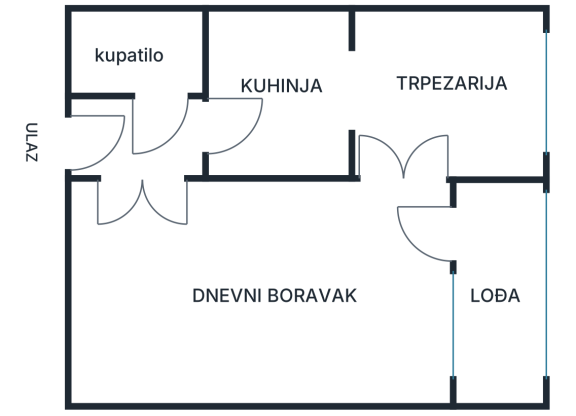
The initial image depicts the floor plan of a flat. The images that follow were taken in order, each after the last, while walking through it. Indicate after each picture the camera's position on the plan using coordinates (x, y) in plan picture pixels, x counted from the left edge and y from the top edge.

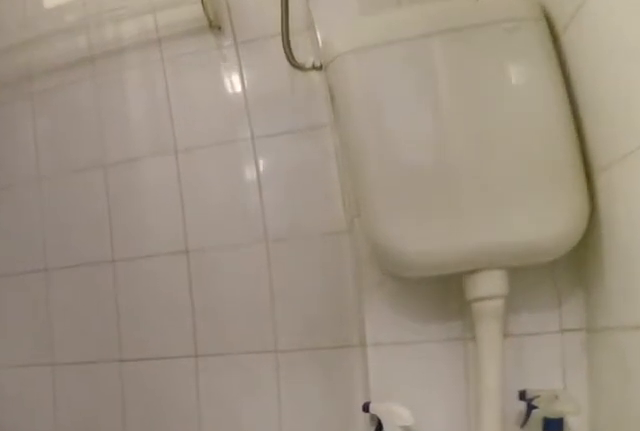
(152, 89)
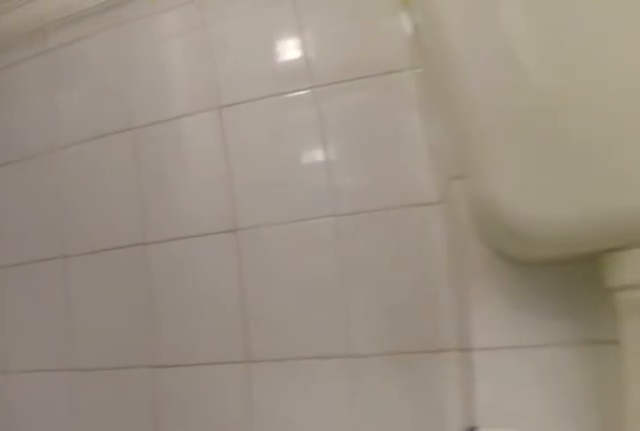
(142, 77)
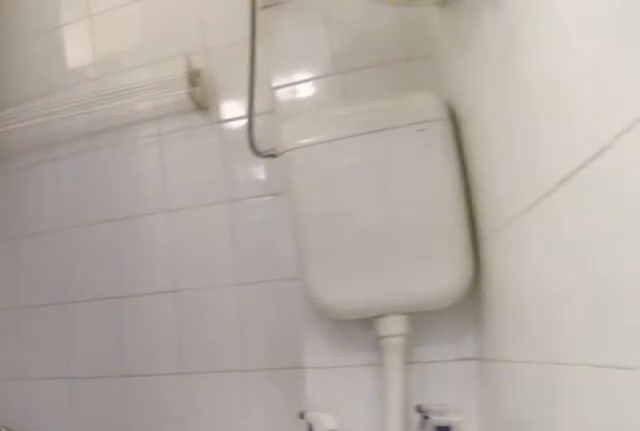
(159, 99)
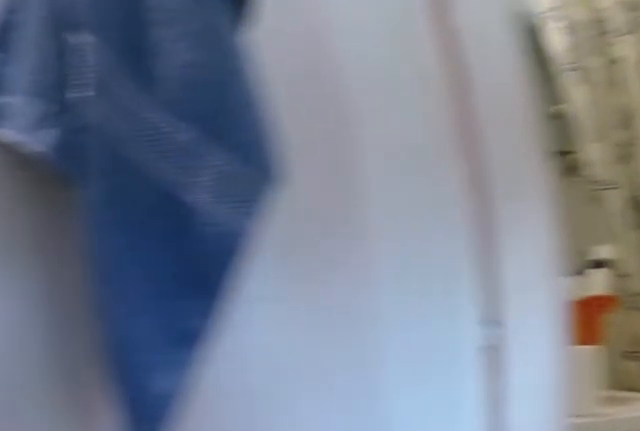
(191, 126)
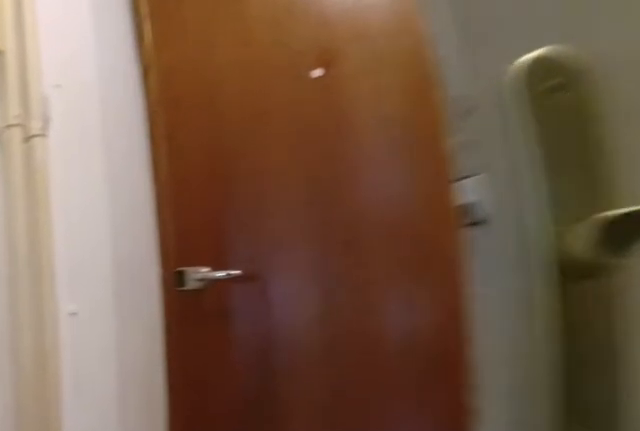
(173, 126)
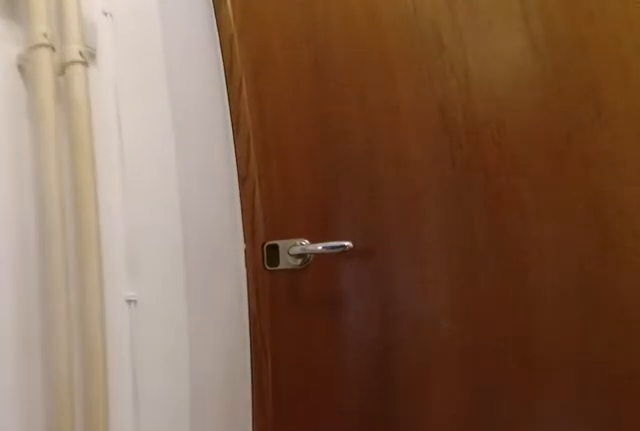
(139, 136)
